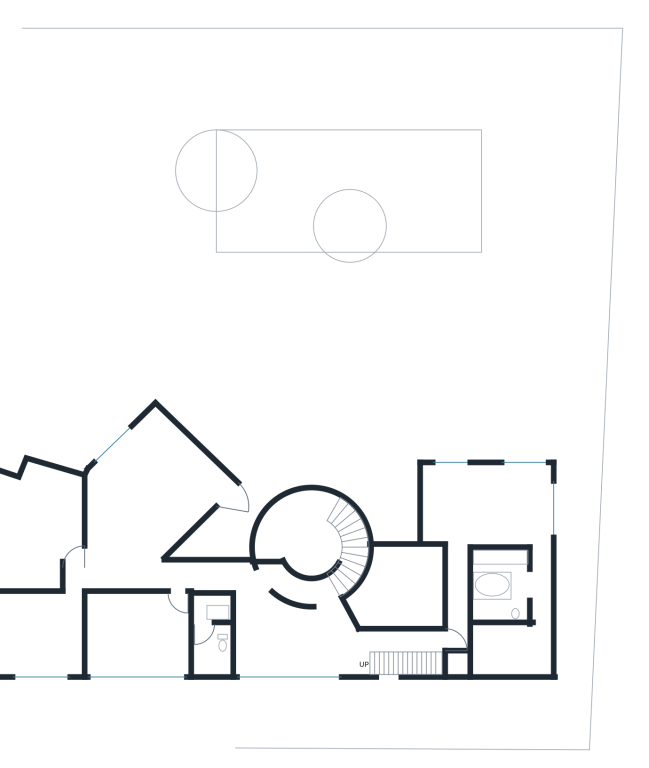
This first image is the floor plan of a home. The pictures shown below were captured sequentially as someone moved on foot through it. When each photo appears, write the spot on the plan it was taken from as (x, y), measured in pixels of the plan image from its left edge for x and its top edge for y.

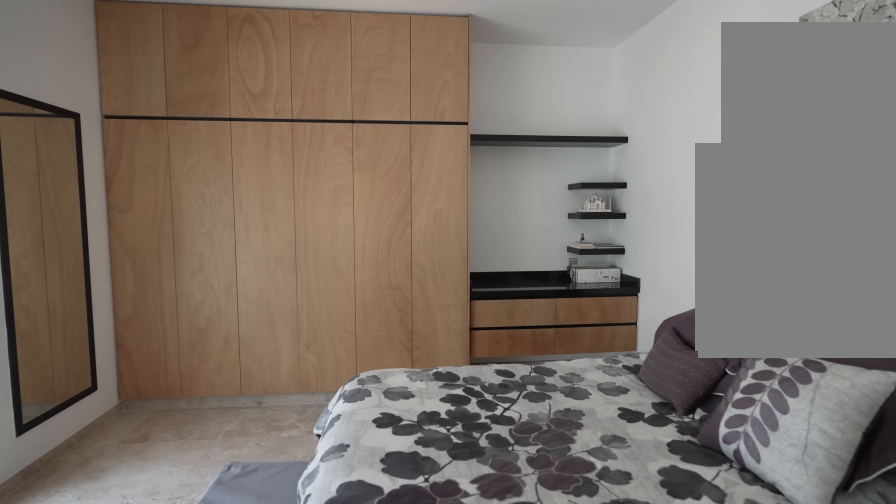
(179, 607)
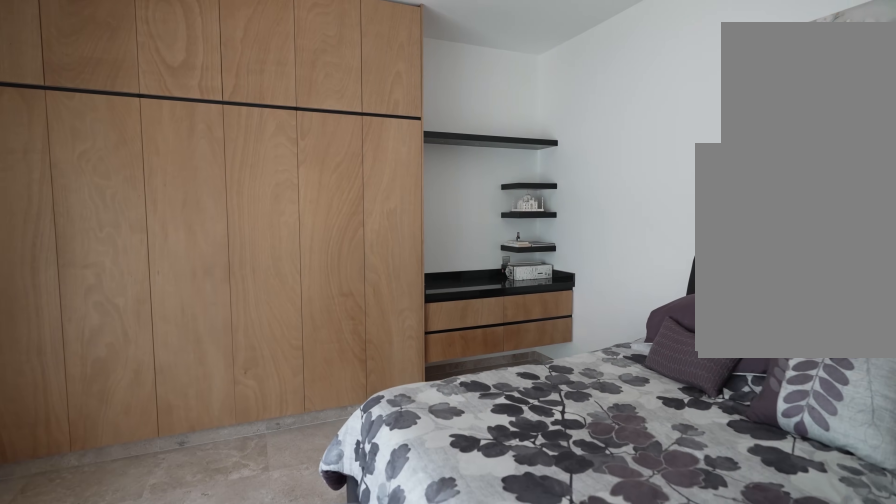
(168, 627)
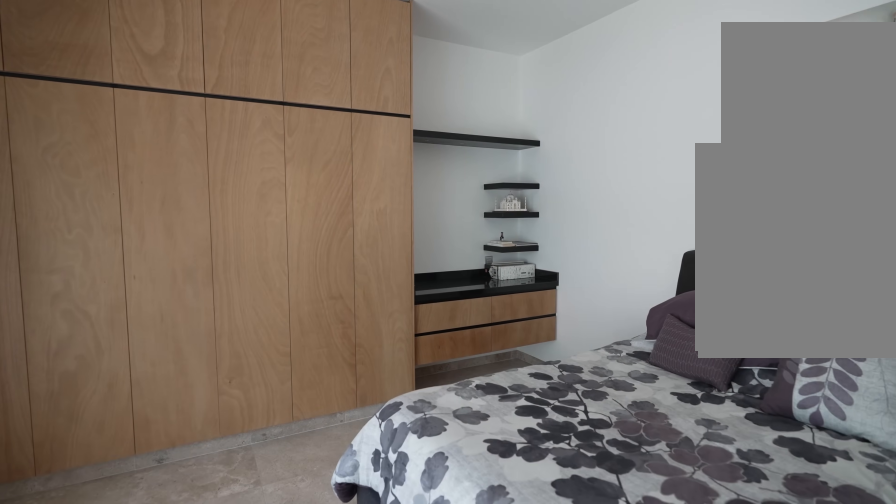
(168, 640)
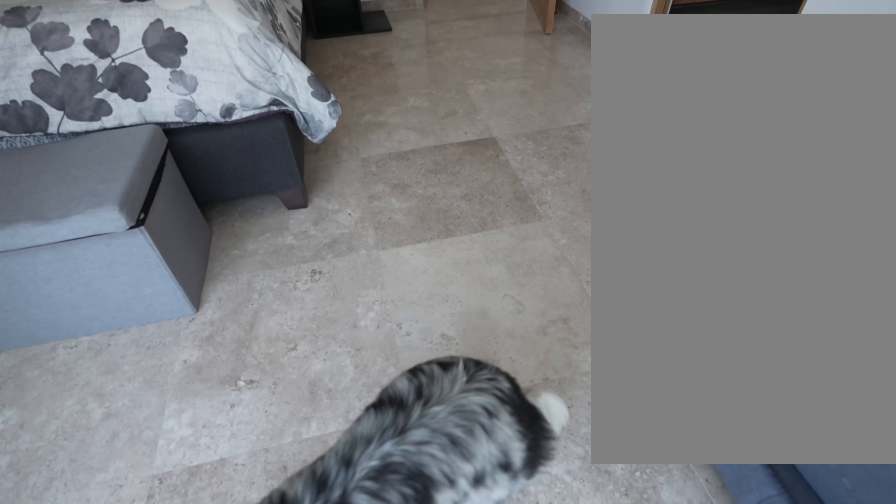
(171, 654)
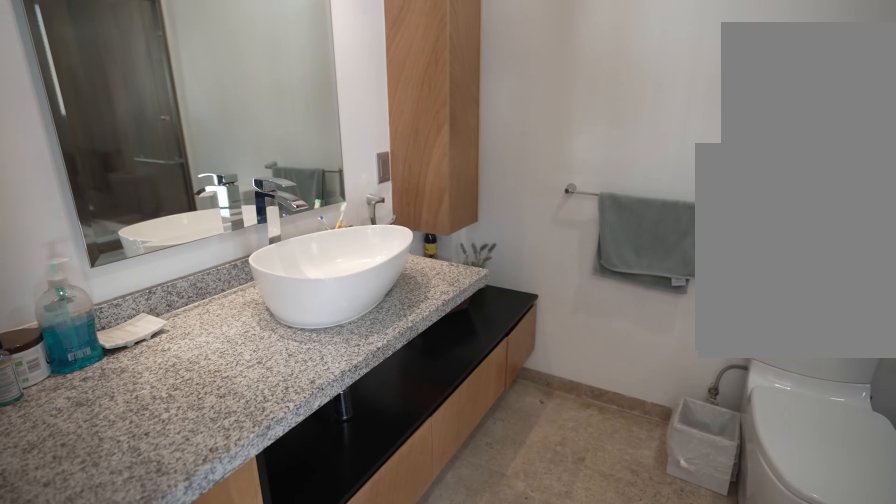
(193, 630)
